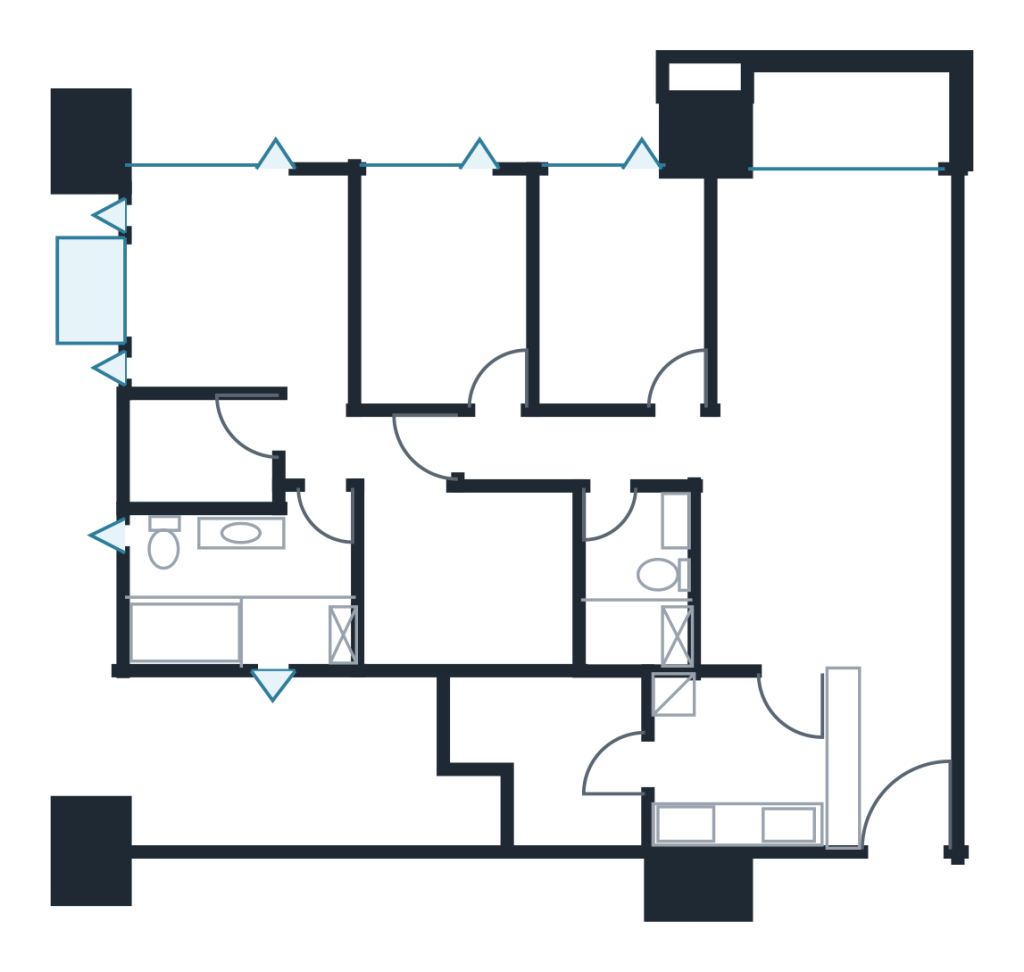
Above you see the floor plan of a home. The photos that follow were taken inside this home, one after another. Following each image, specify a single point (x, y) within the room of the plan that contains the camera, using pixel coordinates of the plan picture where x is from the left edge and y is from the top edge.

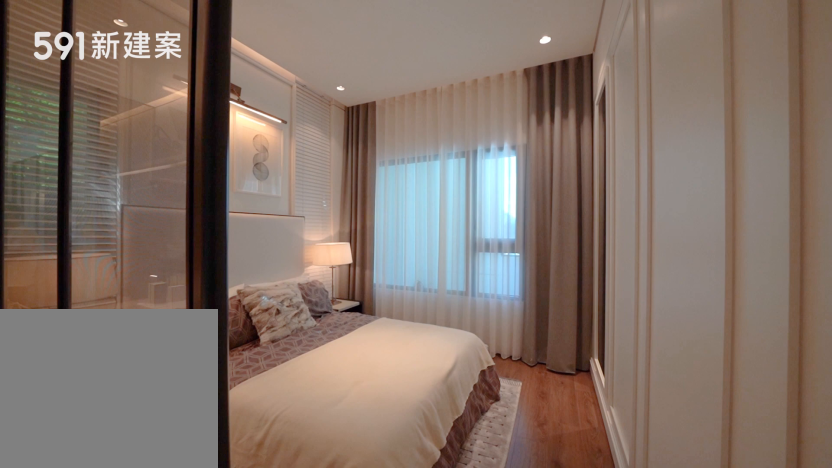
(234, 333)
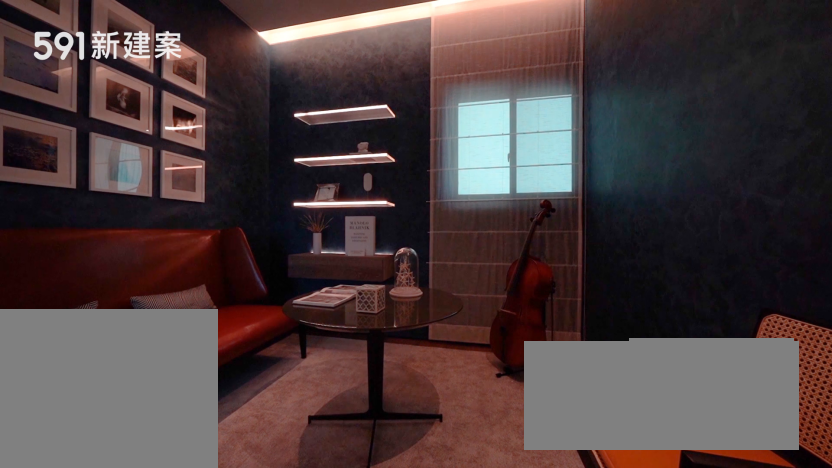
(477, 580)
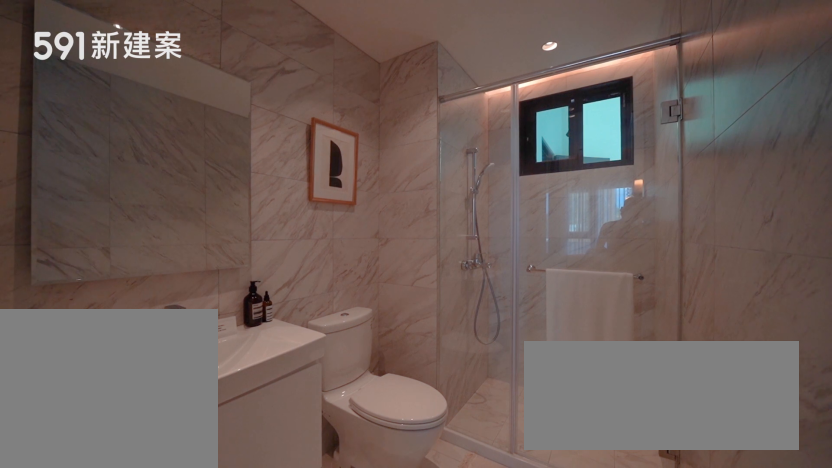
(633, 586)
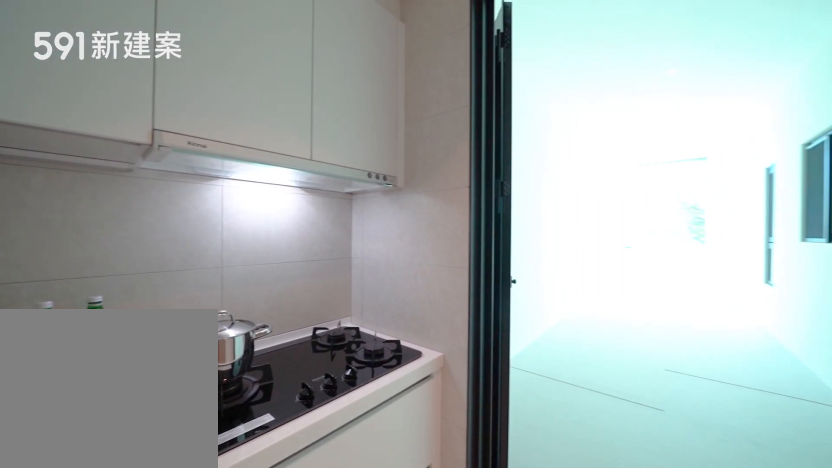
(733, 762)
